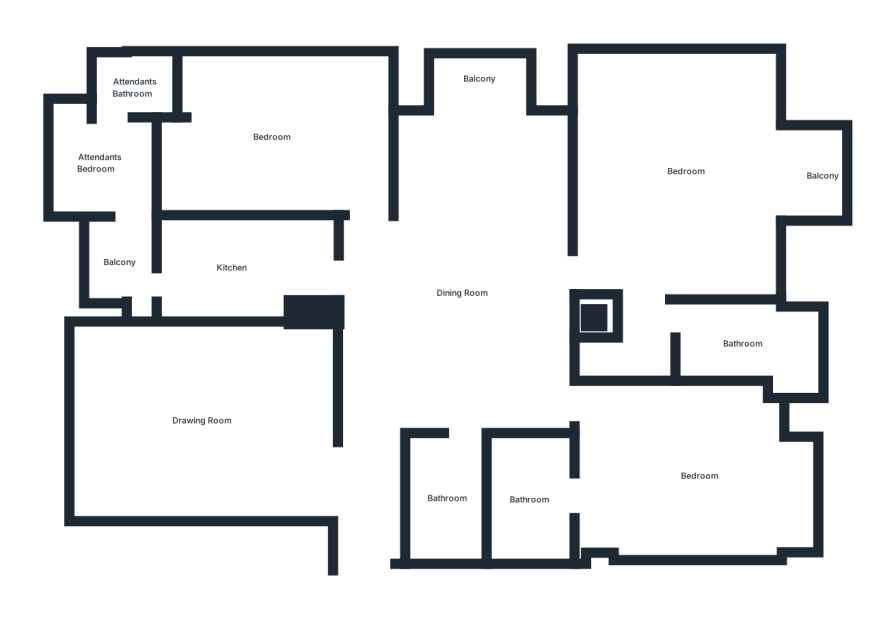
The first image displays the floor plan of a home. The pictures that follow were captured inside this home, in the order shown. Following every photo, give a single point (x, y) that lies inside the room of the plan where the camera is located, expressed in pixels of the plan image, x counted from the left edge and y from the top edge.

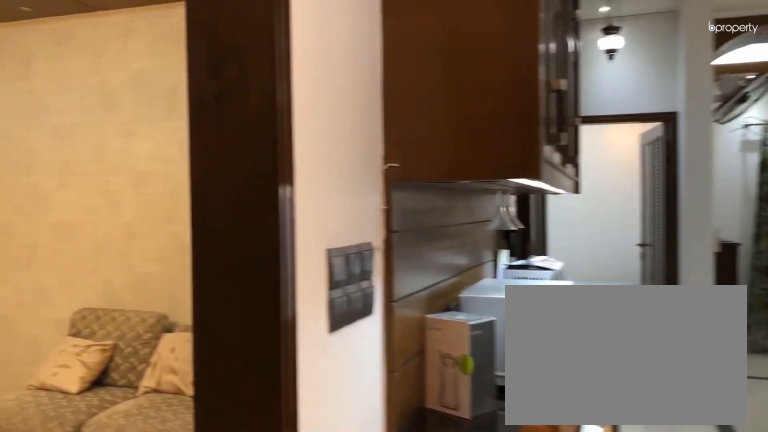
(334, 478)
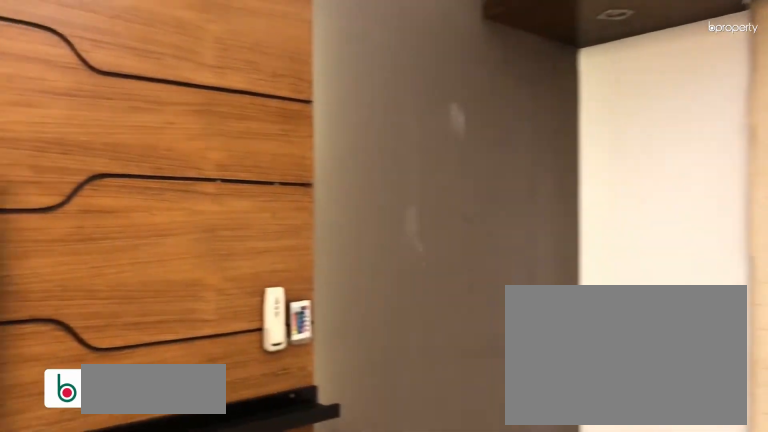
(204, 422)
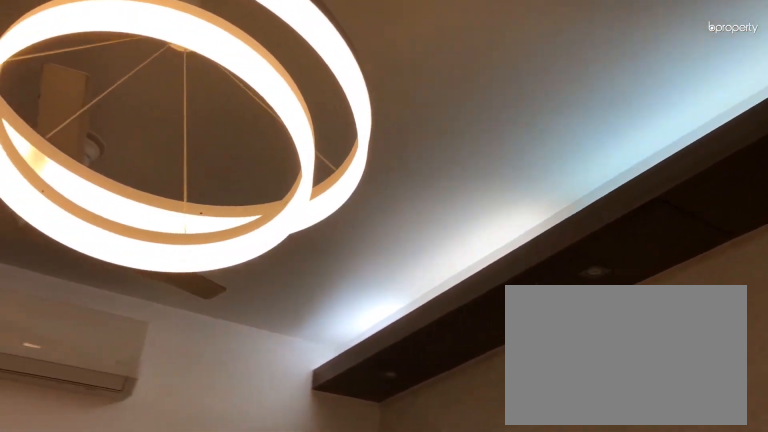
(204, 423)
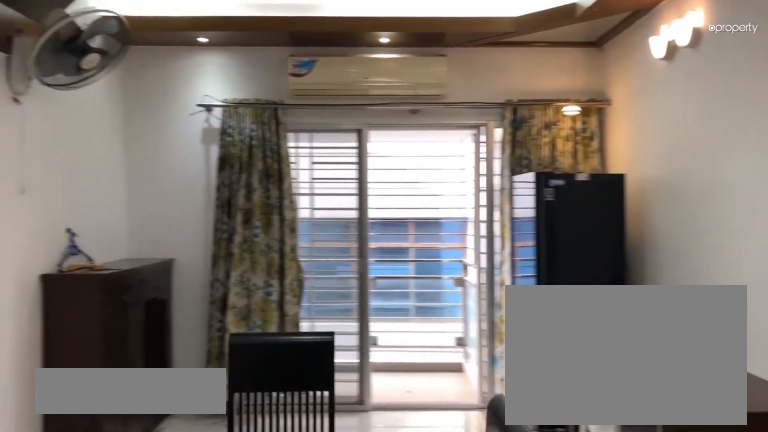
(458, 296)
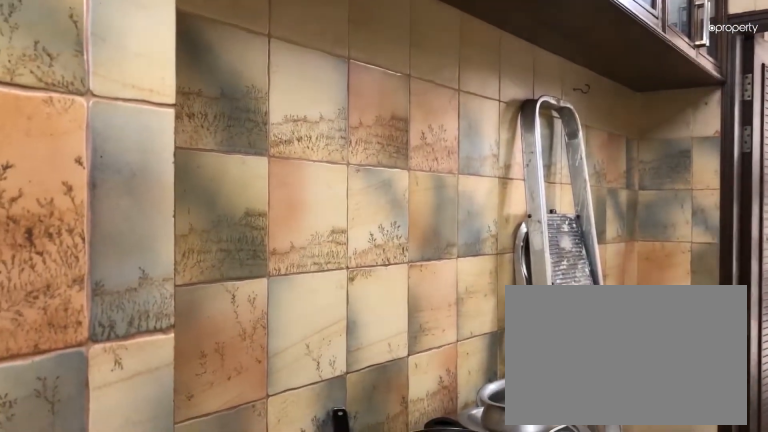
(237, 263)
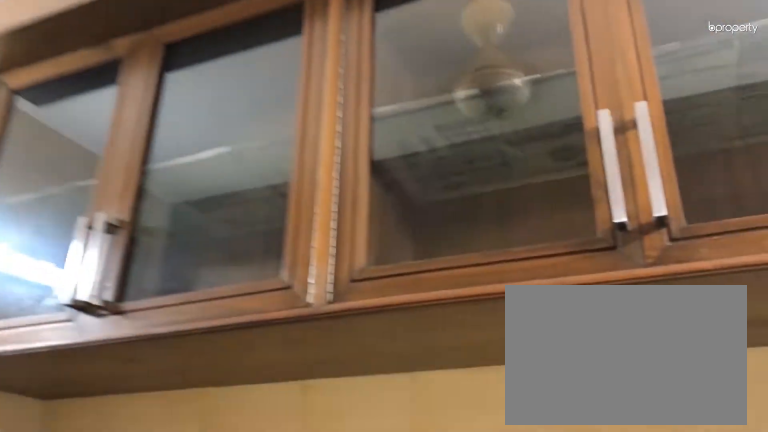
(237, 263)
